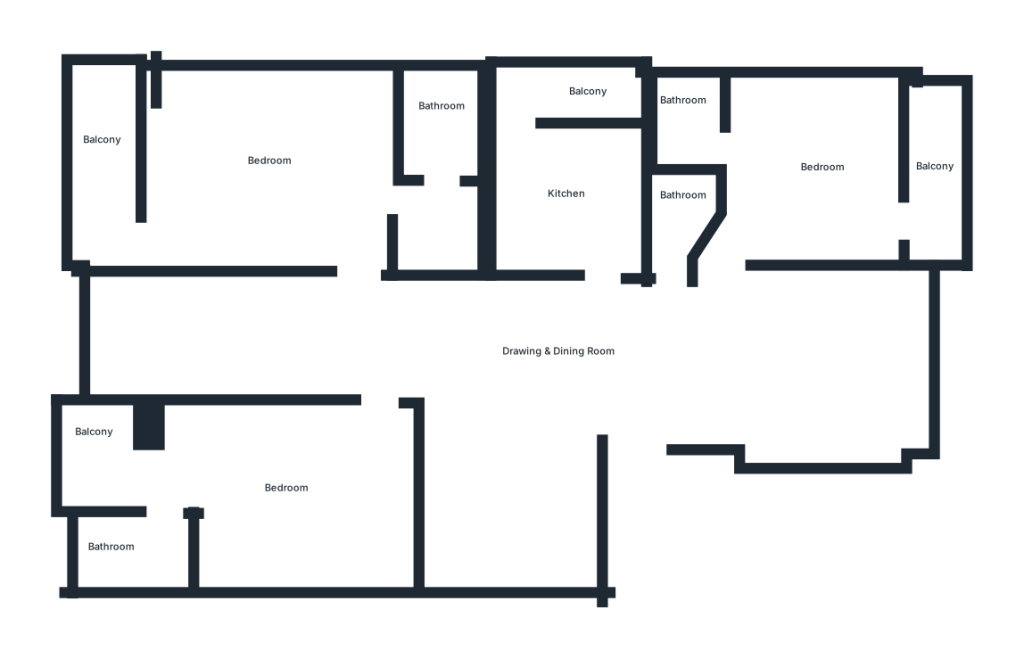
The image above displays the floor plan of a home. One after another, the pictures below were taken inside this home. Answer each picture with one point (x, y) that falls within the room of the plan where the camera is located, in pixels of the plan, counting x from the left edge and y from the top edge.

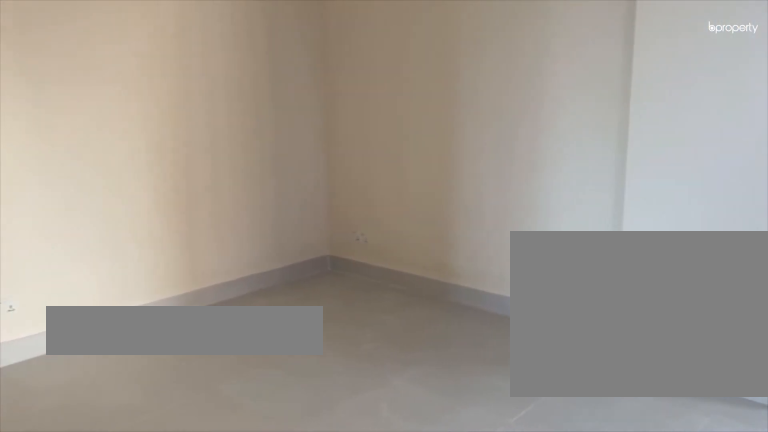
(498, 527)
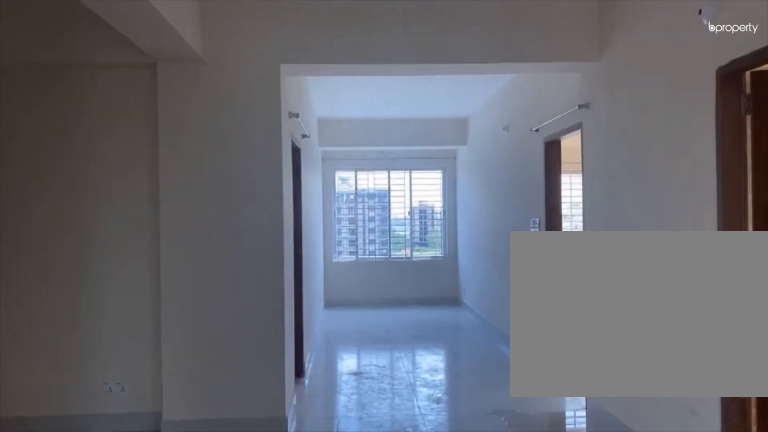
(511, 348)
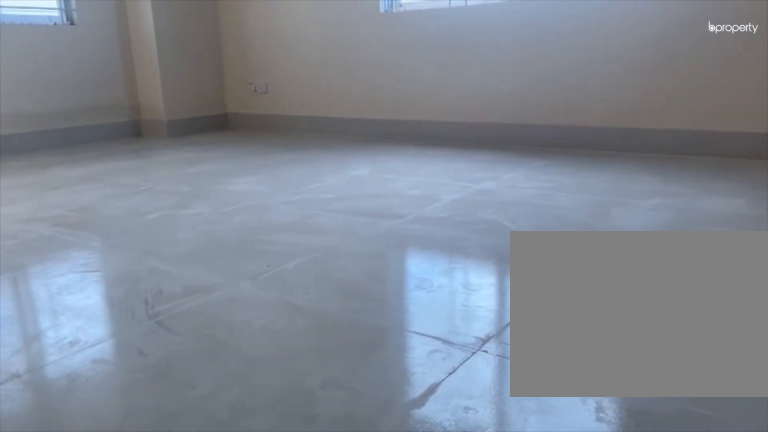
(271, 175)
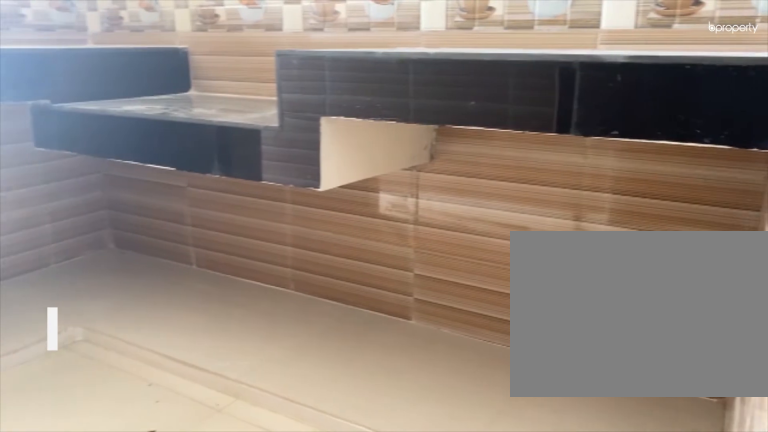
(577, 199)
